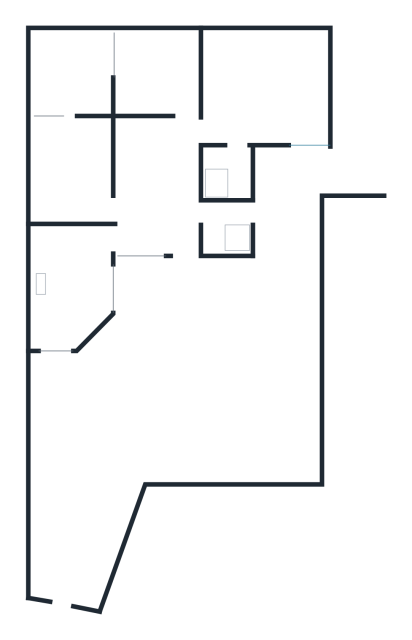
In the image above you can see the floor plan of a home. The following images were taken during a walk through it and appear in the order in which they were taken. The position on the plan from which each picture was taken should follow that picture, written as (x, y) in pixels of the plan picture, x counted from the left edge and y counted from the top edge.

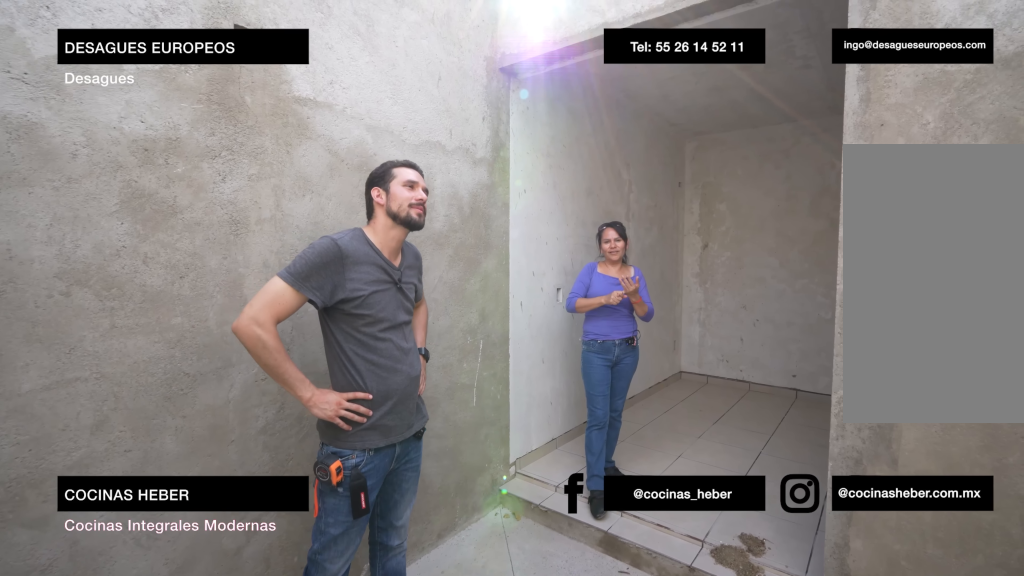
(65, 66)
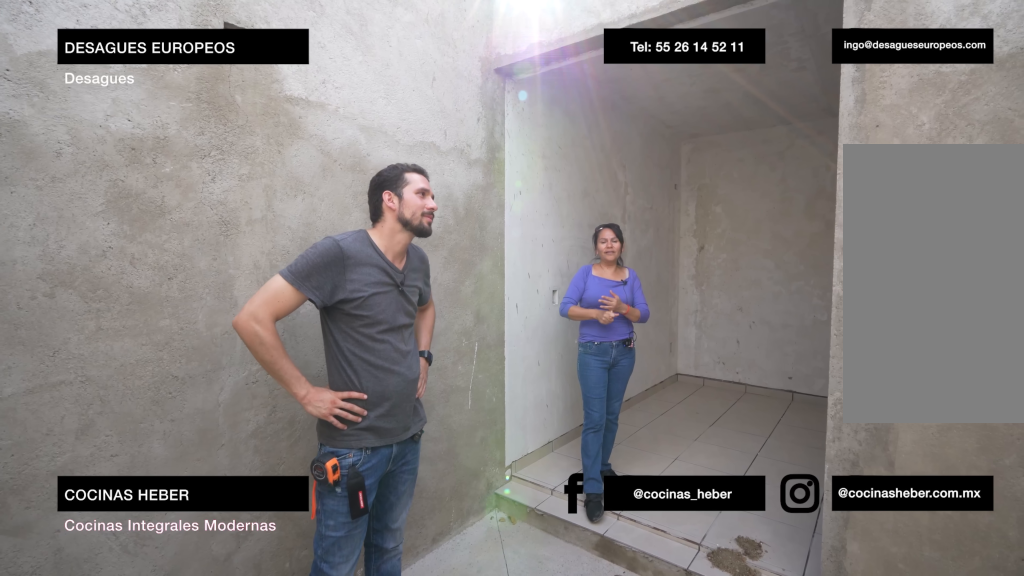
(64, 66)
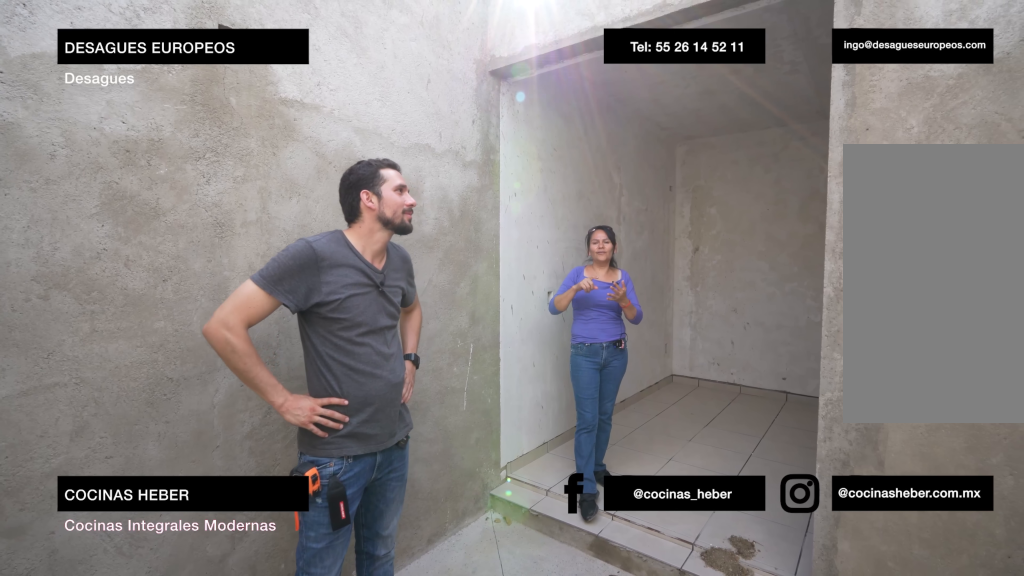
(64, 67)
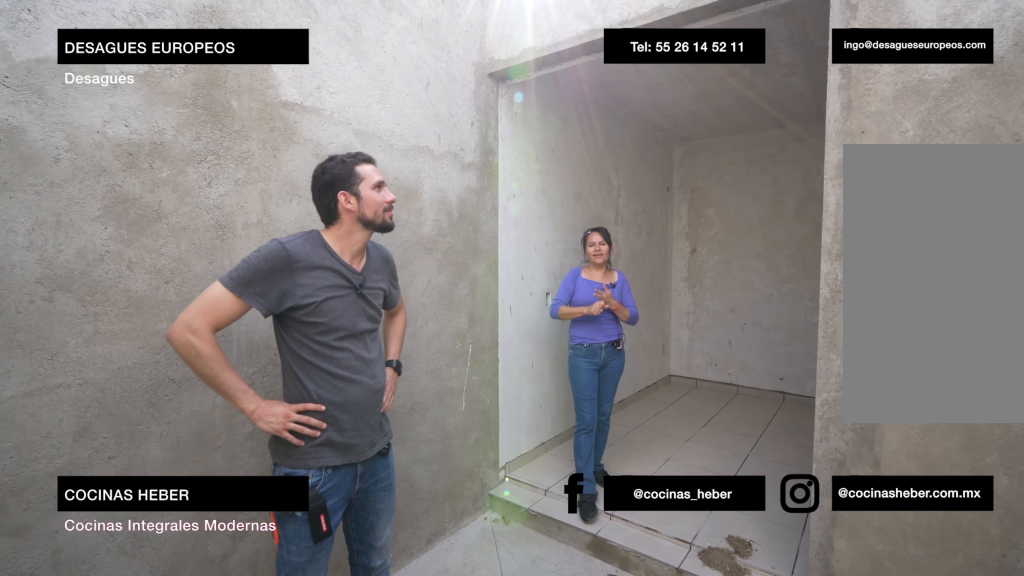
(67, 67)
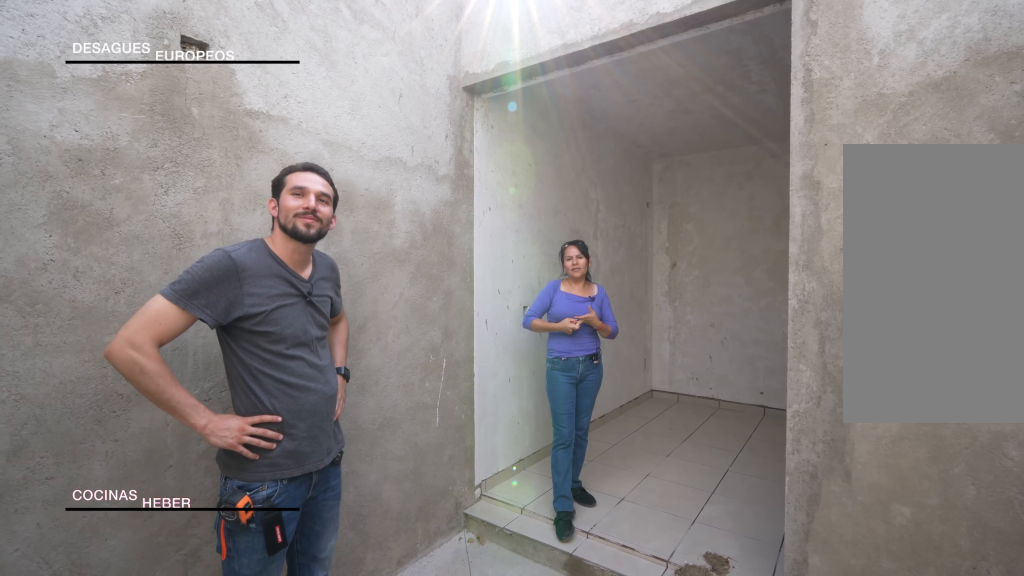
(66, 49)
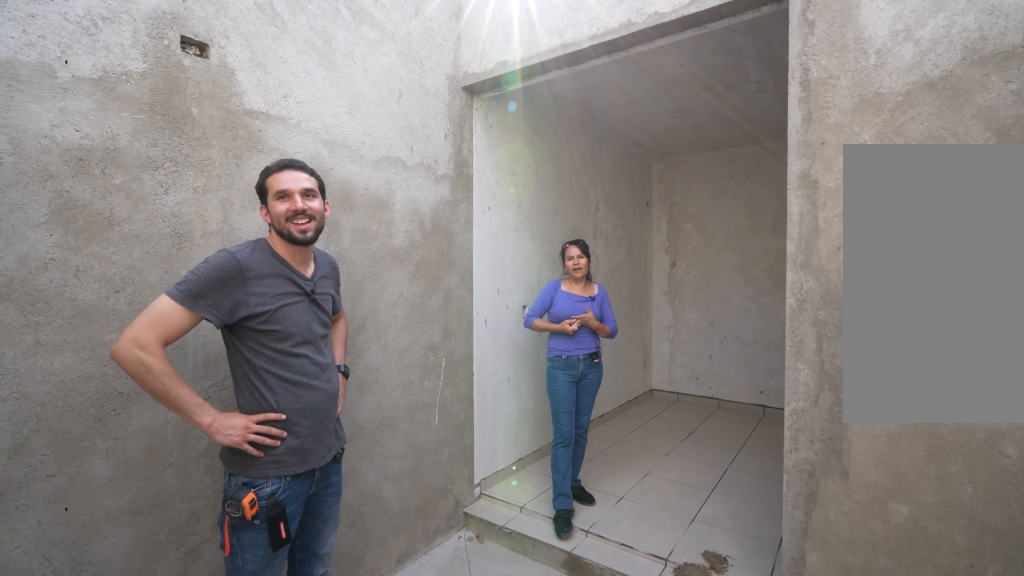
(64, 51)
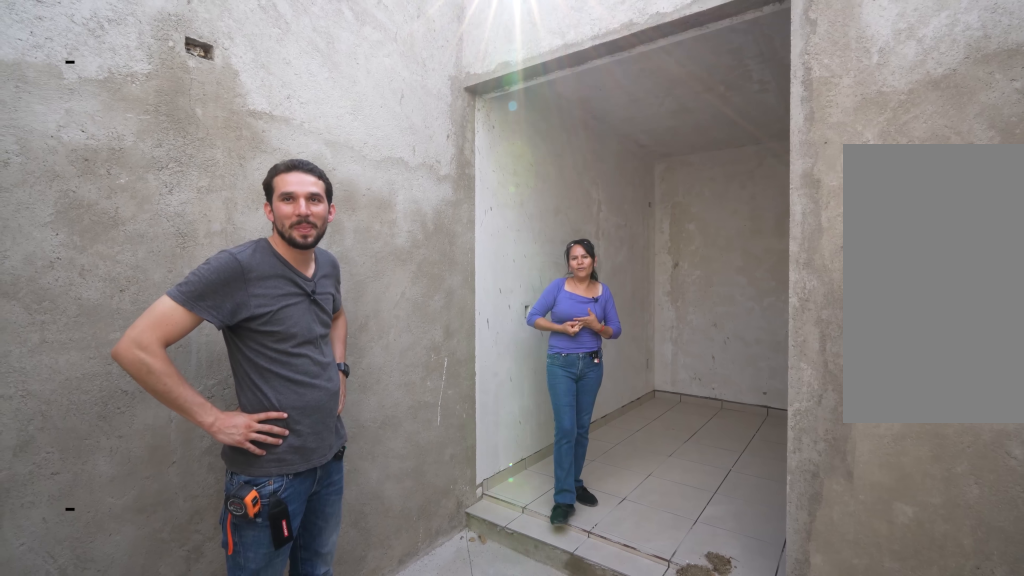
(64, 51)
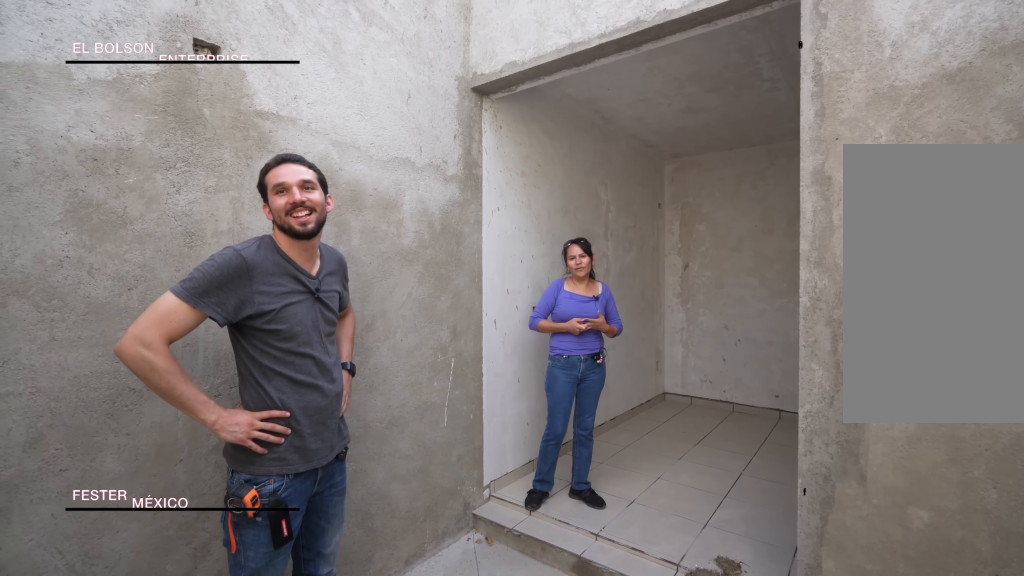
(64, 52)
